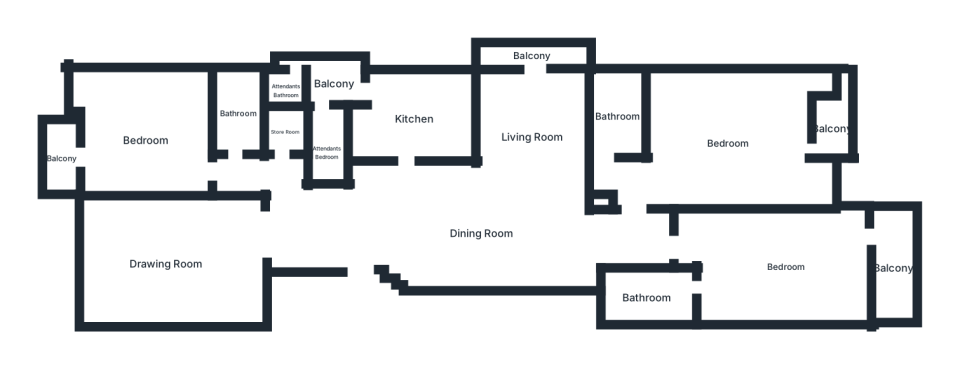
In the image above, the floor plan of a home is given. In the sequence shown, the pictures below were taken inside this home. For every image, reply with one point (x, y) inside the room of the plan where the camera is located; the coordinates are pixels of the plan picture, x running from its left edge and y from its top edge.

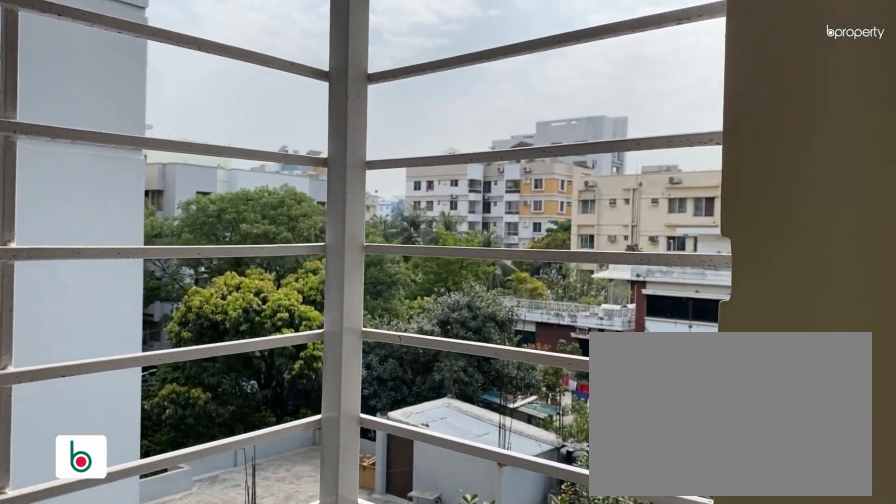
(61, 158)
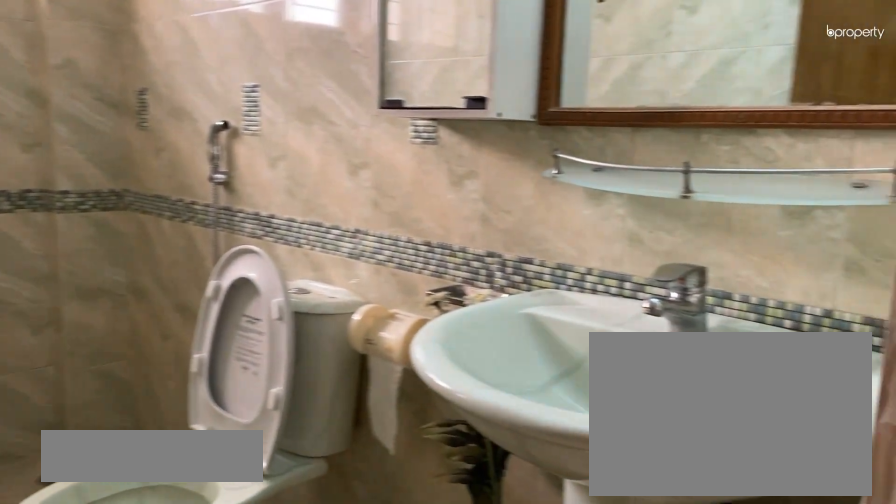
(239, 115)
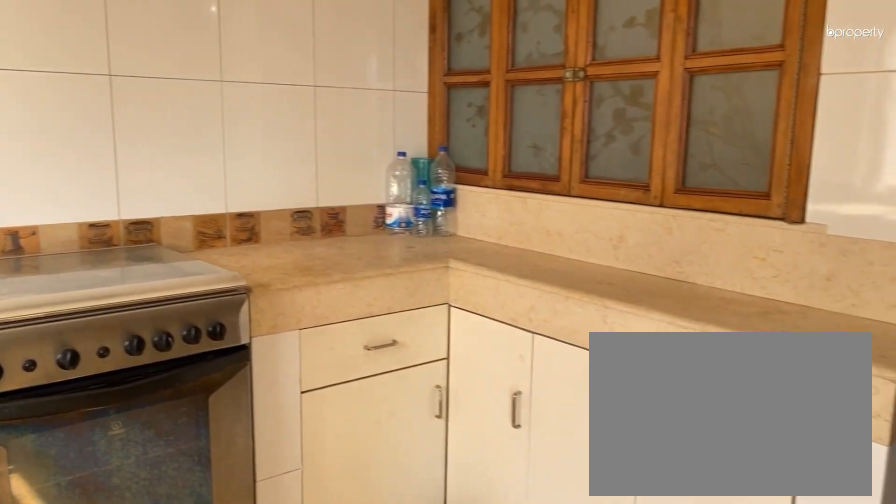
(414, 119)
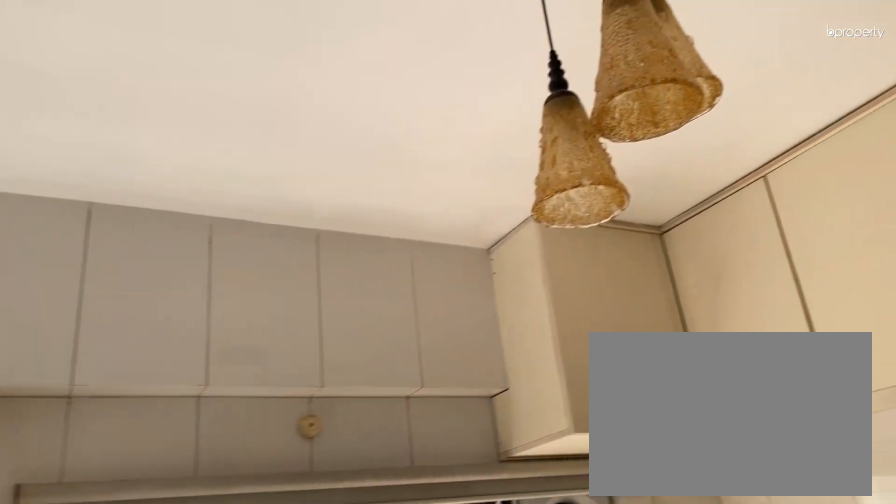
(414, 119)
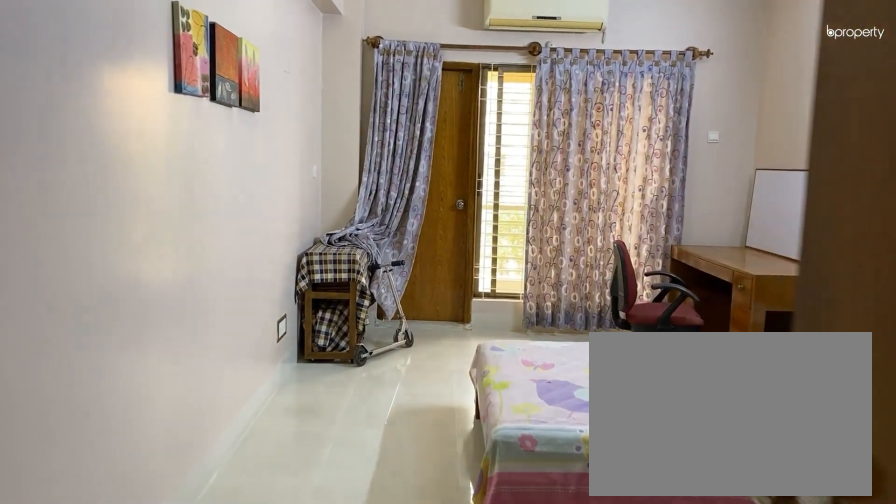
(786, 266)
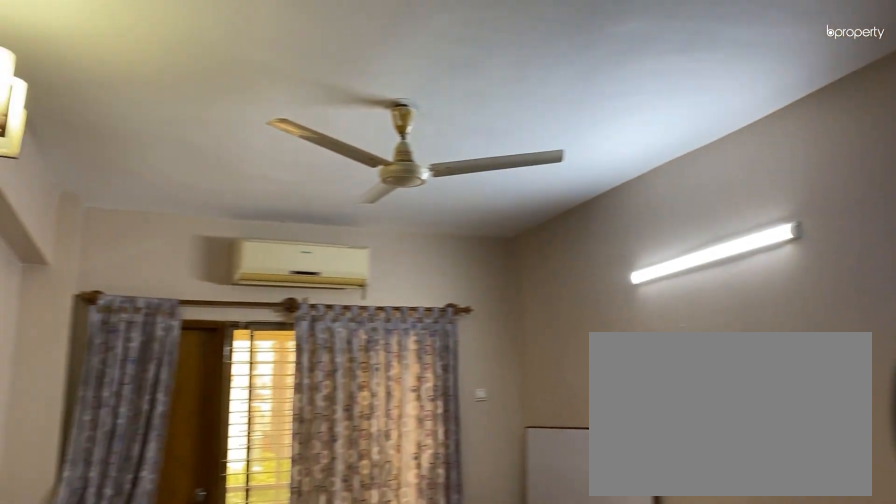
(786, 266)
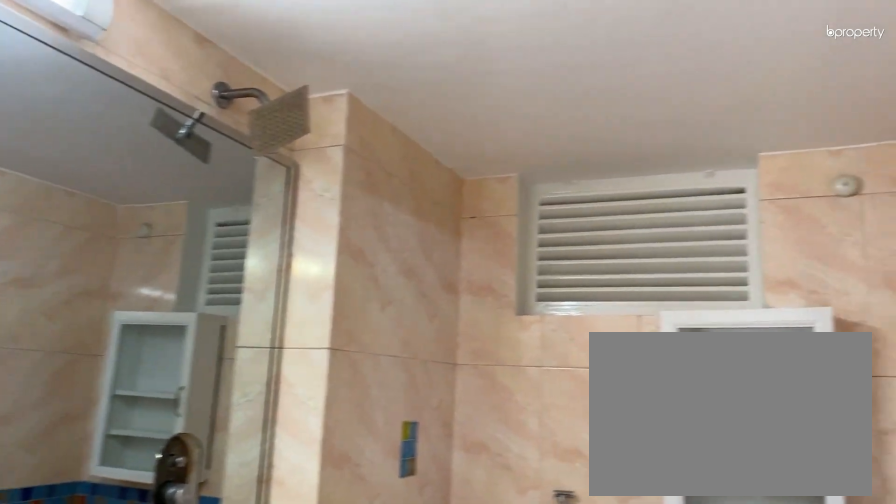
(647, 299)
